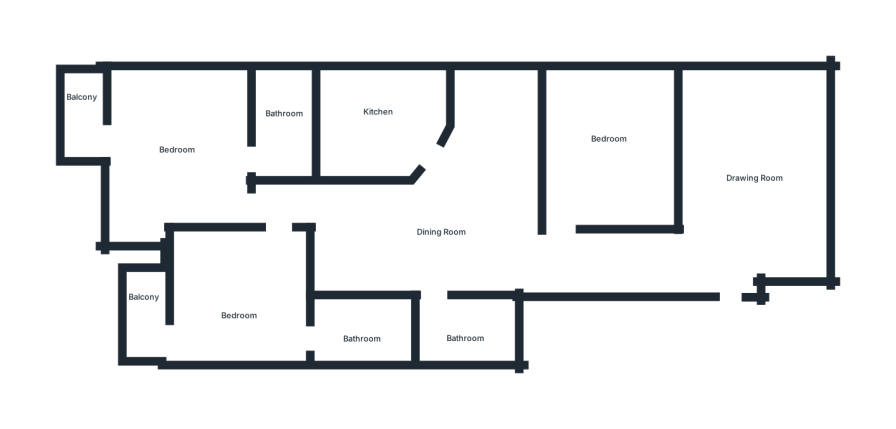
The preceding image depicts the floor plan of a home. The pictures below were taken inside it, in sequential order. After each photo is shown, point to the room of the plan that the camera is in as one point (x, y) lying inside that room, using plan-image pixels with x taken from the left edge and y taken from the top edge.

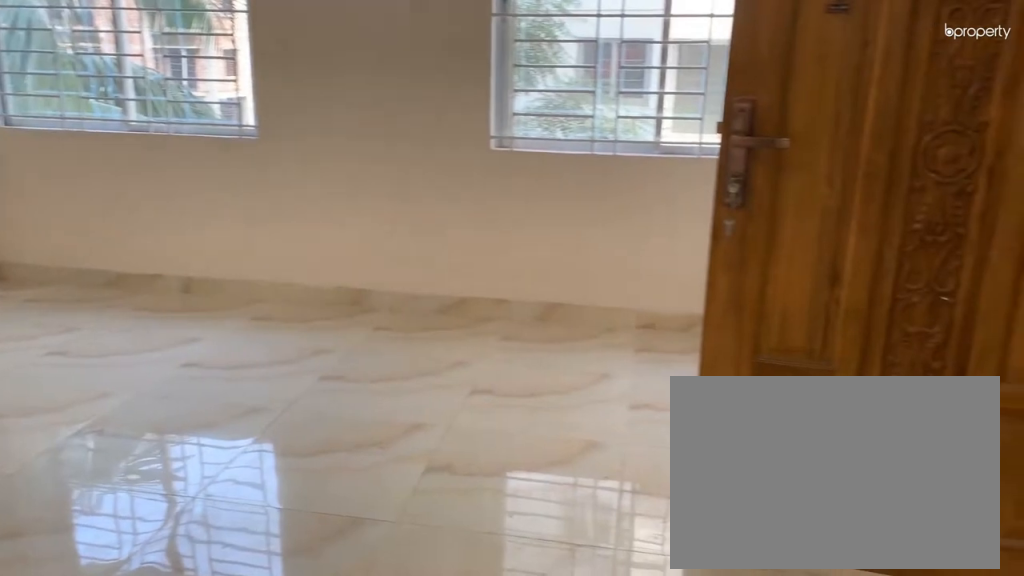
(754, 178)
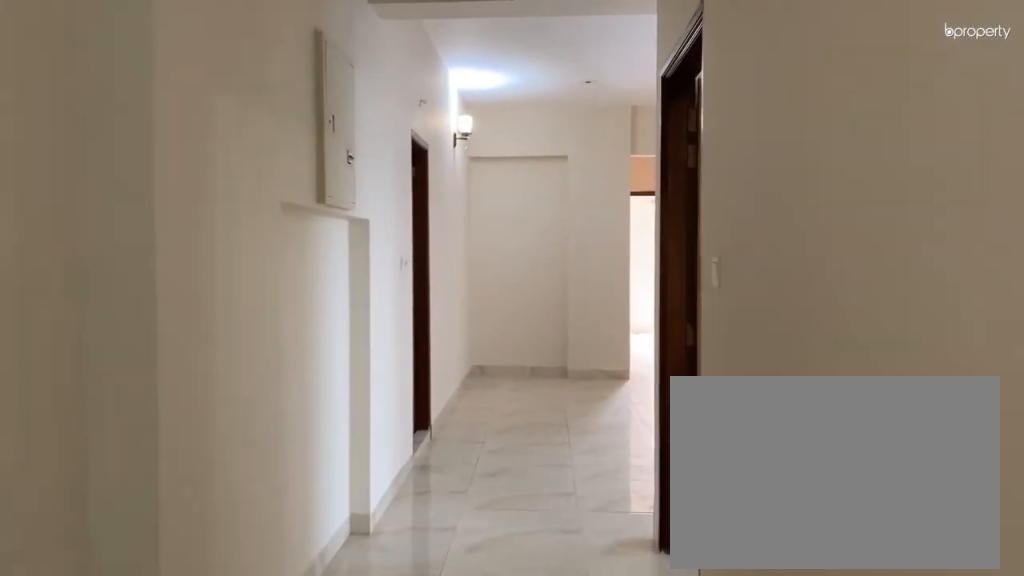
(655, 261)
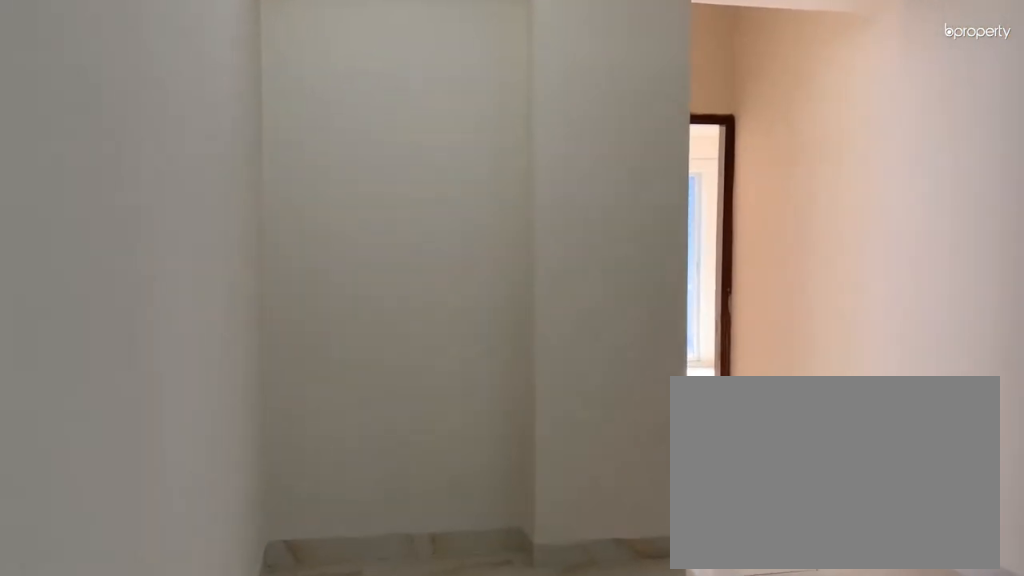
(433, 237)
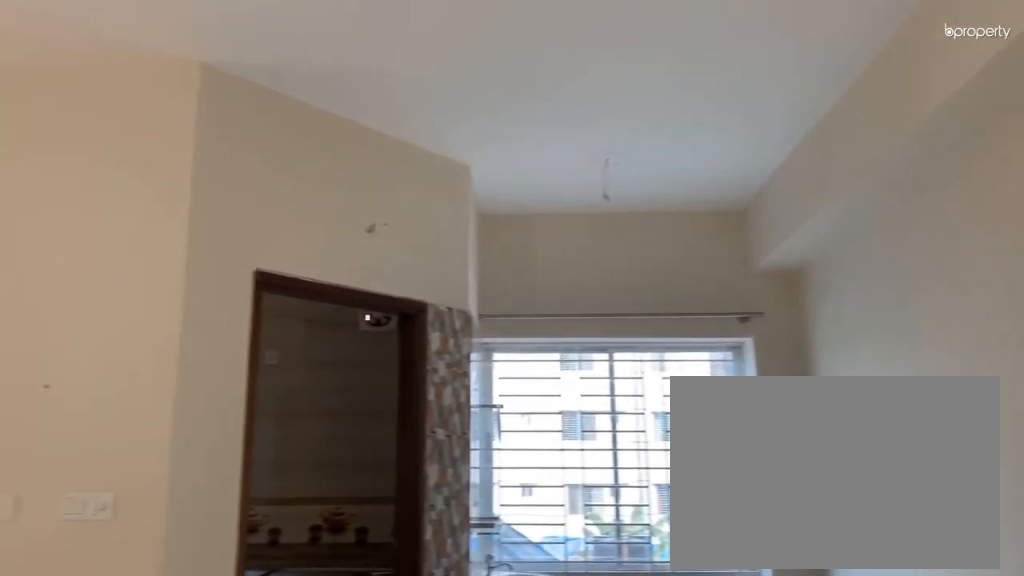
(433, 237)
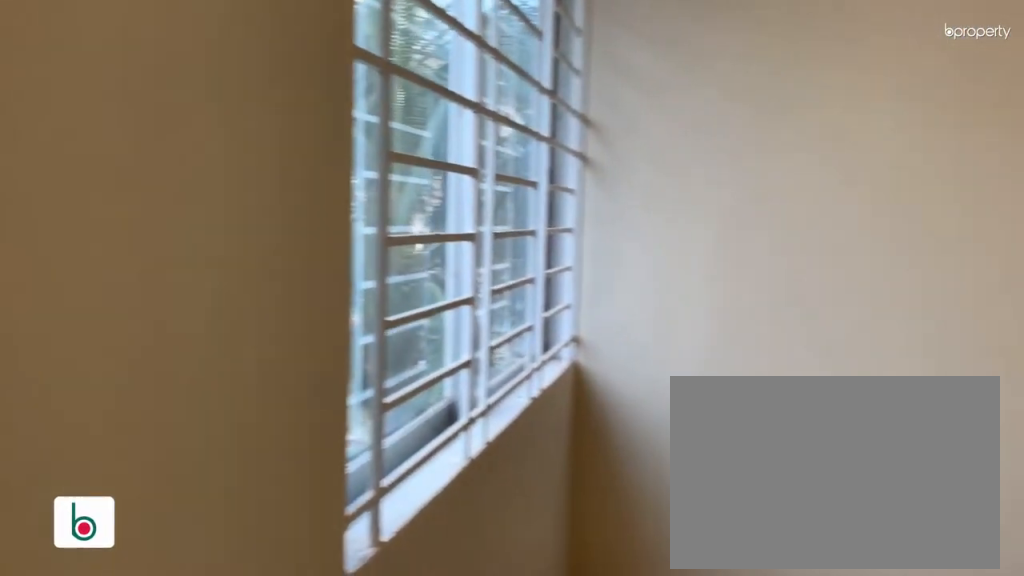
(604, 158)
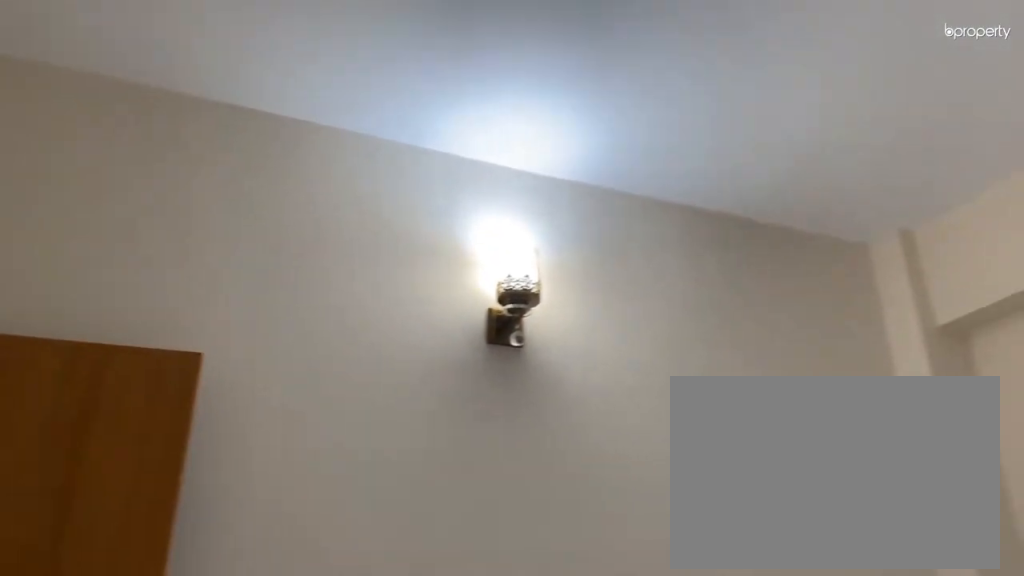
(604, 158)
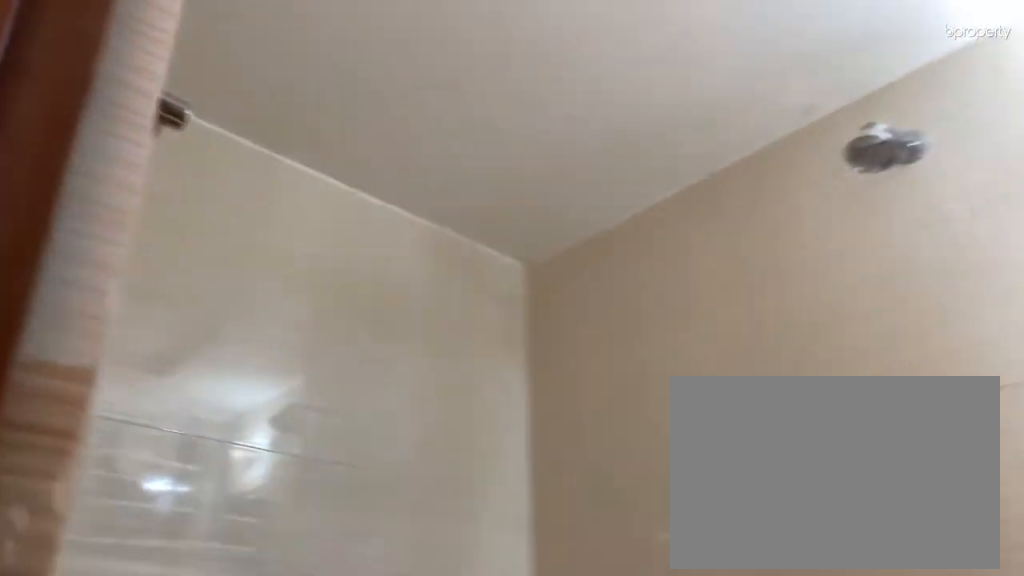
(465, 332)
